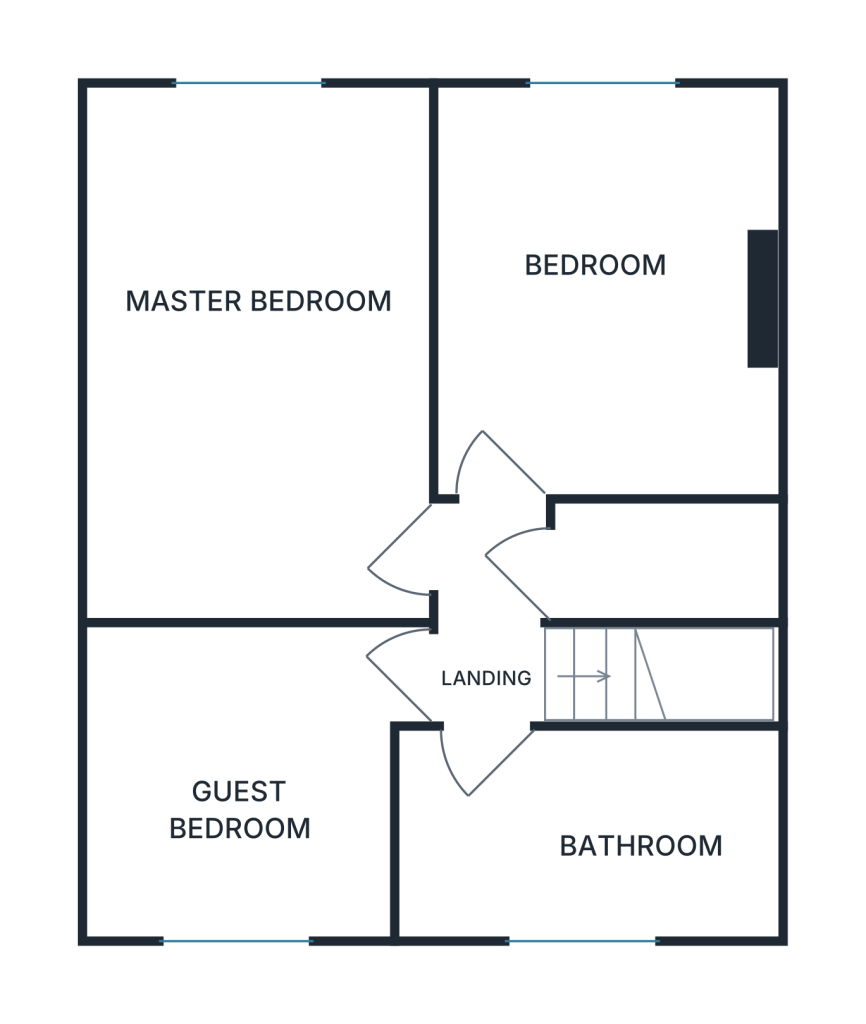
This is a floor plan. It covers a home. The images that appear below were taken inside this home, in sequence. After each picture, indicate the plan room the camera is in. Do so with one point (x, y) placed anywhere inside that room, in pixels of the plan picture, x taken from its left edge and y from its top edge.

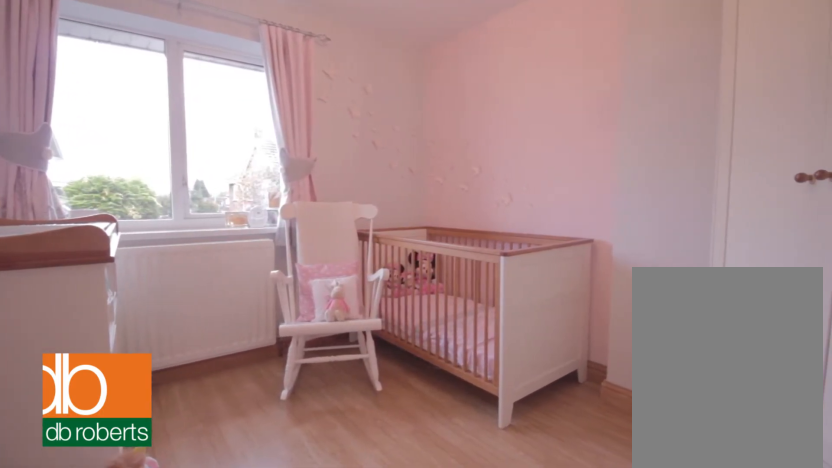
(603, 296)
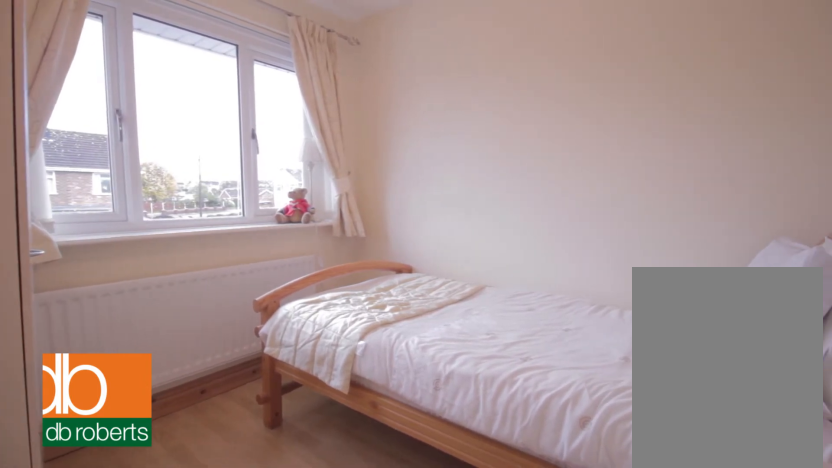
(247, 773)
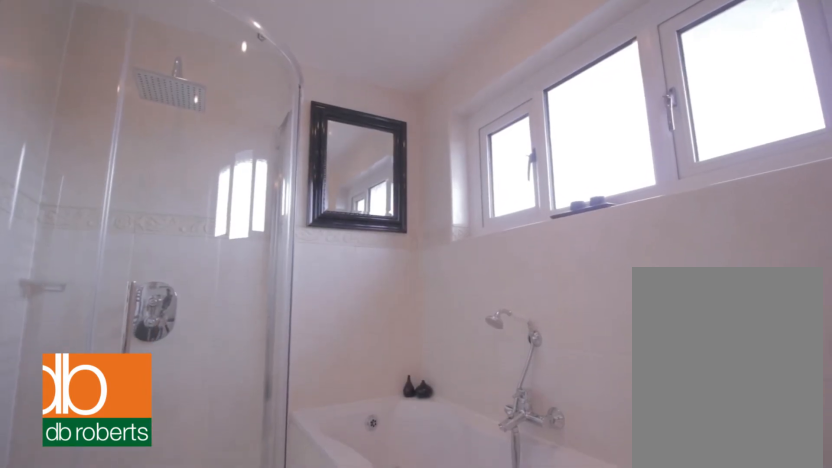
(586, 831)
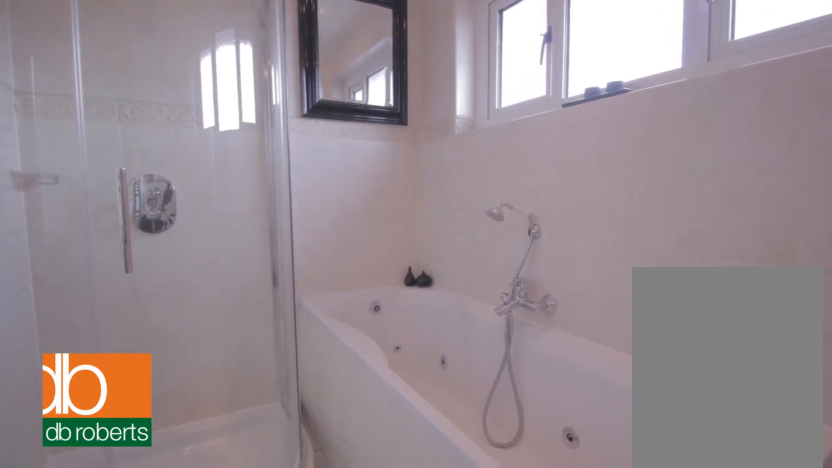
(586, 831)
